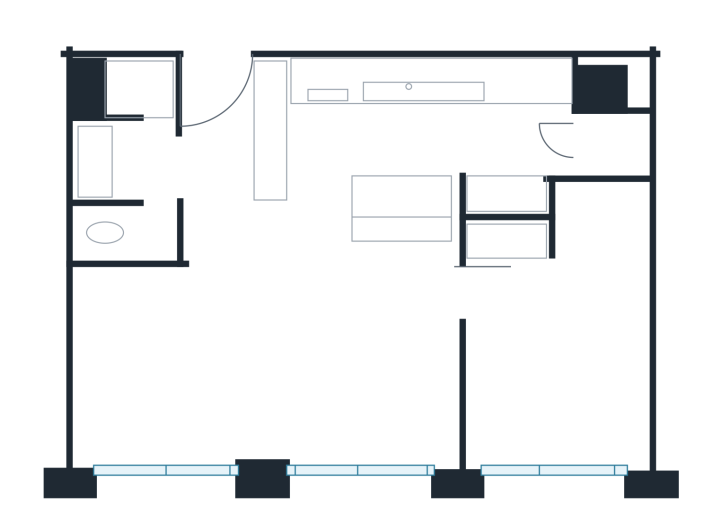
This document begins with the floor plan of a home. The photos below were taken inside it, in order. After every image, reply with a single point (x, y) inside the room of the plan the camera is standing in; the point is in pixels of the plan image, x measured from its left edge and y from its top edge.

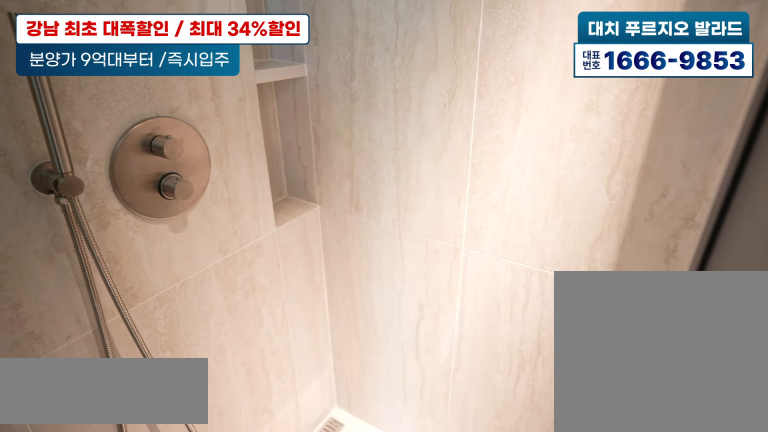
(140, 148)
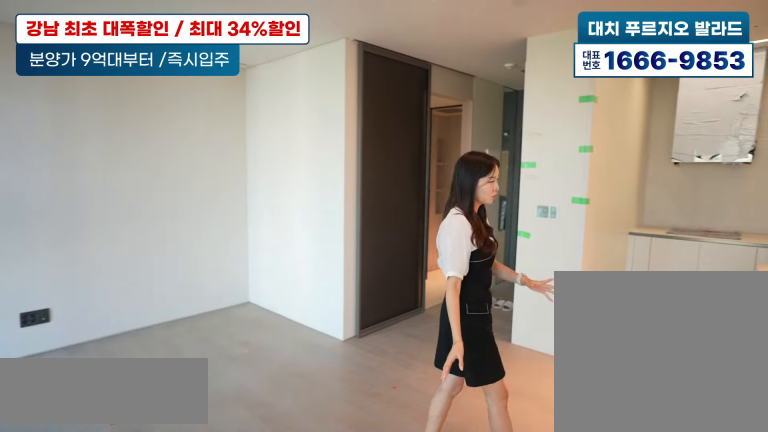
(239, 338)
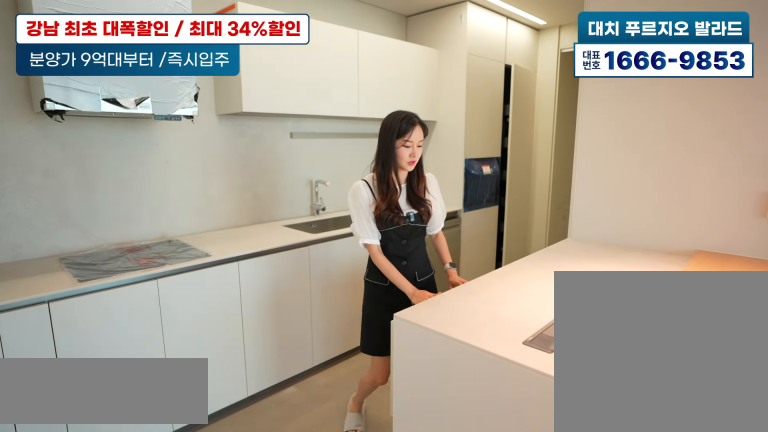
(447, 129)
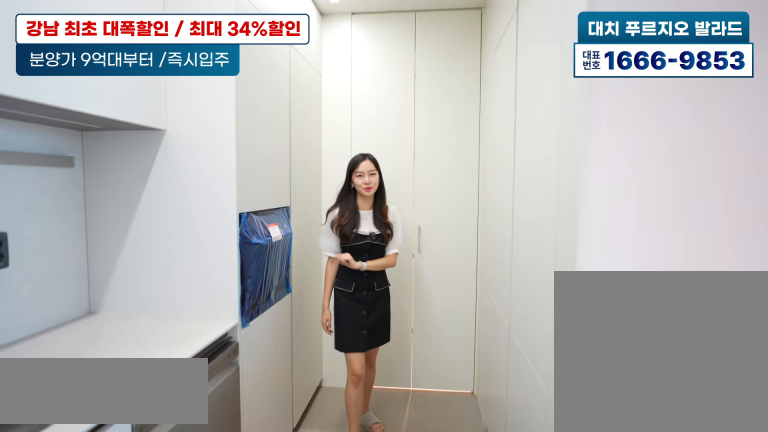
(447, 129)
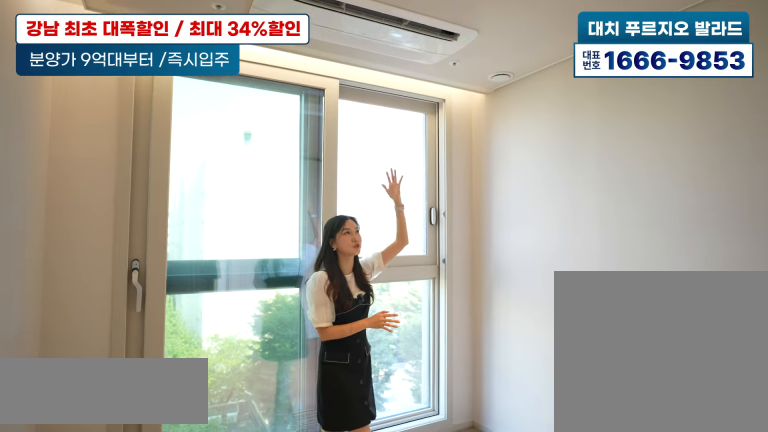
(549, 355)
